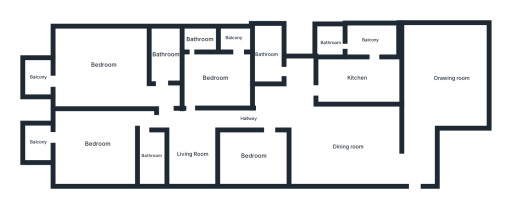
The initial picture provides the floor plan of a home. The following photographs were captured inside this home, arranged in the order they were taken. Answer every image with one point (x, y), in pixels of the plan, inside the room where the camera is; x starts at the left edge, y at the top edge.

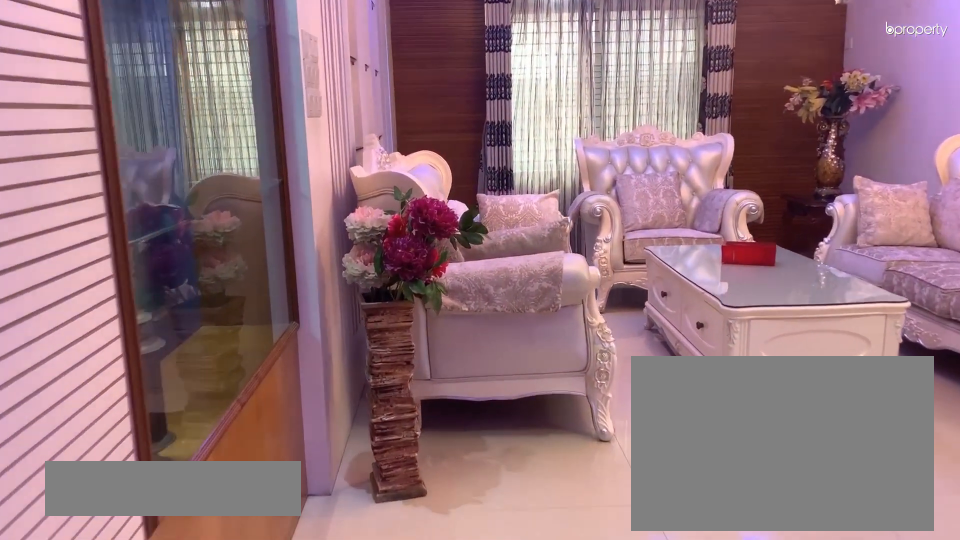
(417, 147)
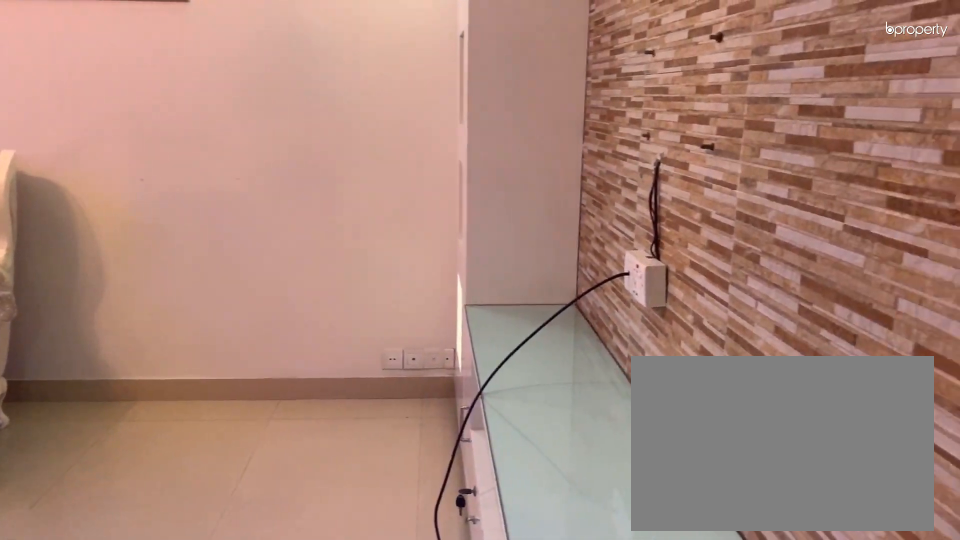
(451, 79)
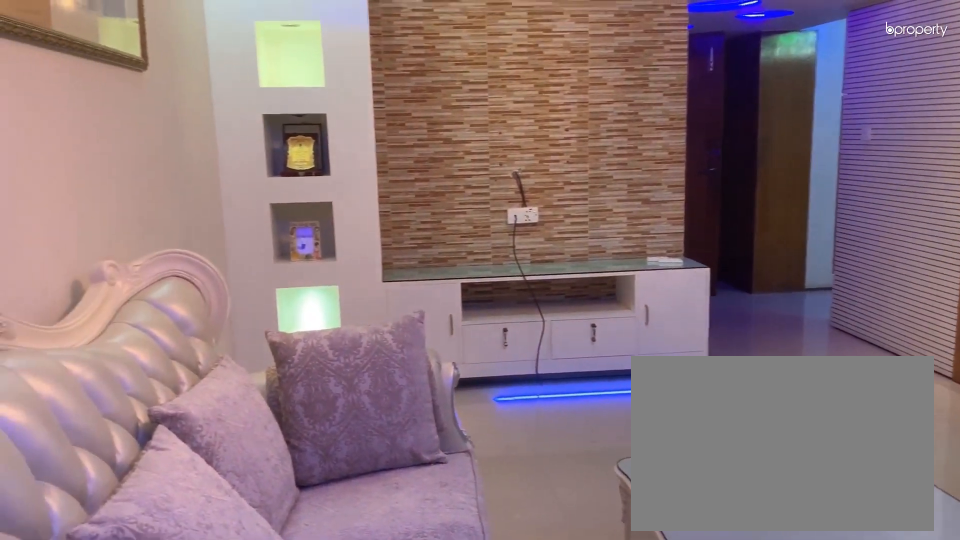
(451, 79)
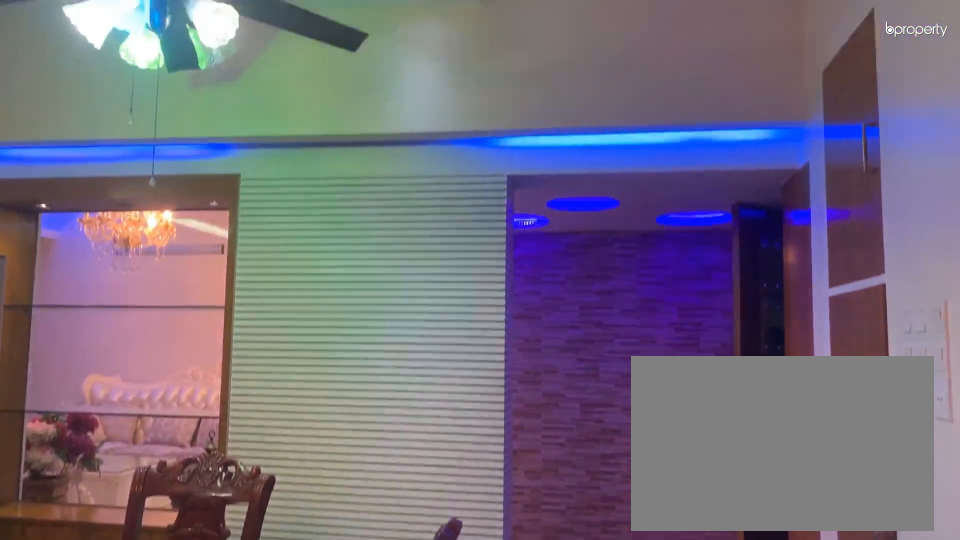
(347, 147)
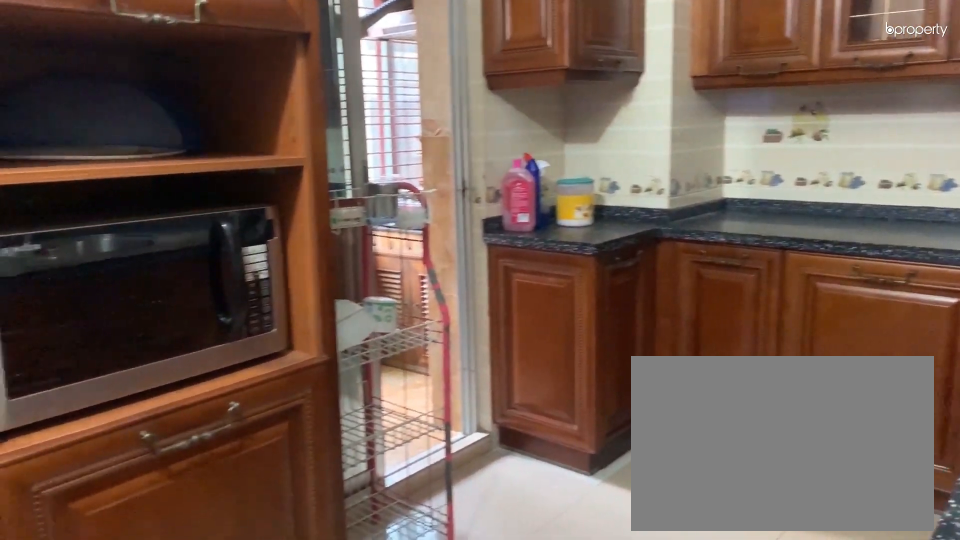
(355, 78)
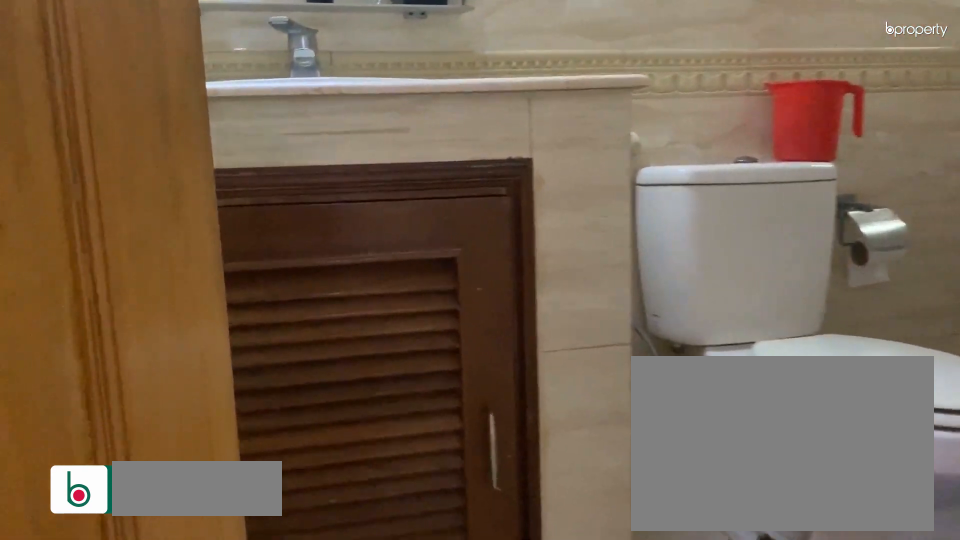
(267, 54)
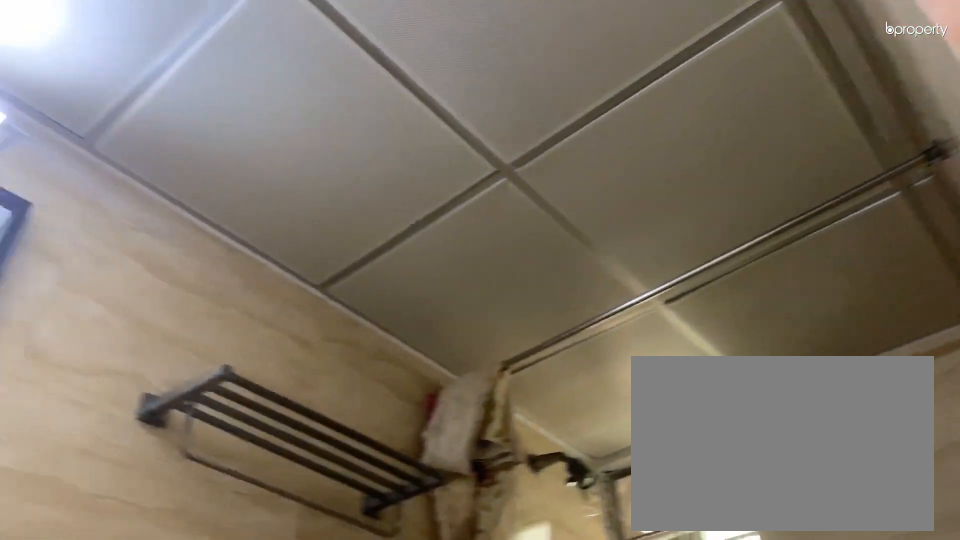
(267, 54)
